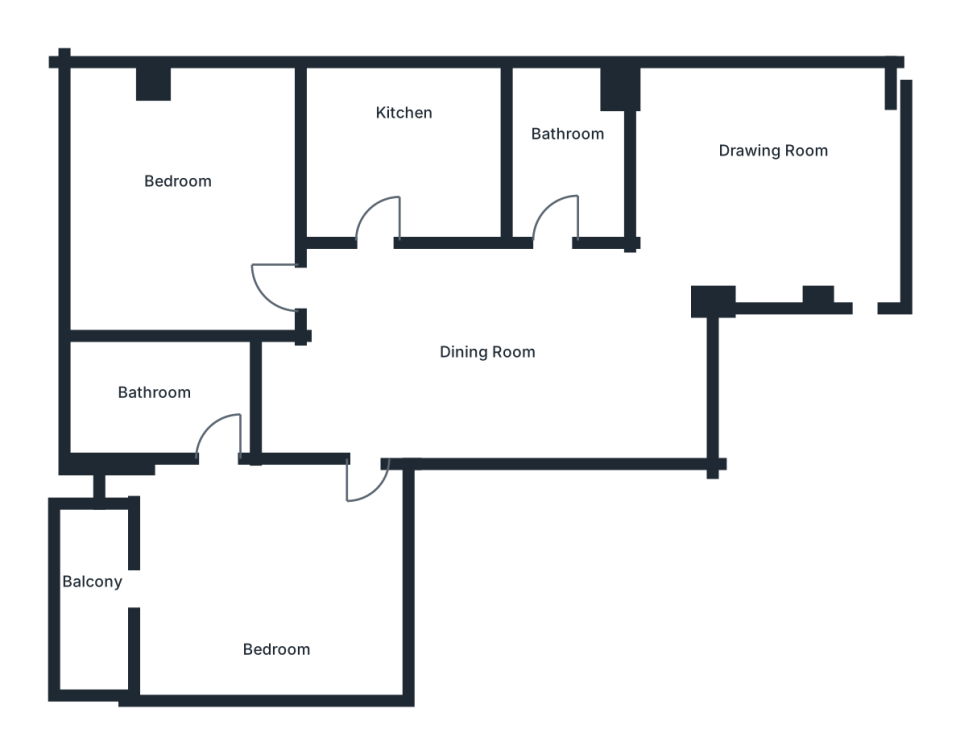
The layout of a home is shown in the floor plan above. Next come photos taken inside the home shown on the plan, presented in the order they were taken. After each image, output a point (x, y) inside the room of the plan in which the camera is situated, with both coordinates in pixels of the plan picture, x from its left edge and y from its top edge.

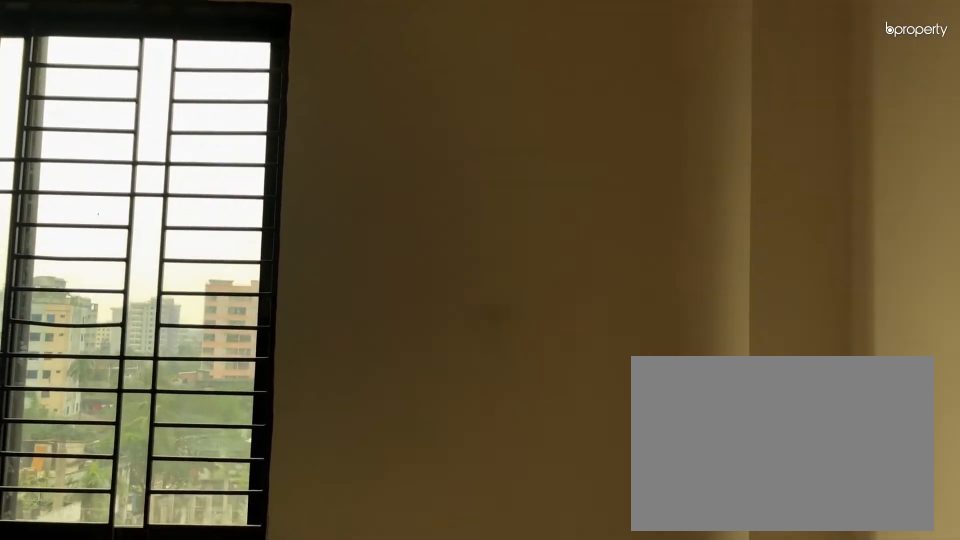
(766, 188)
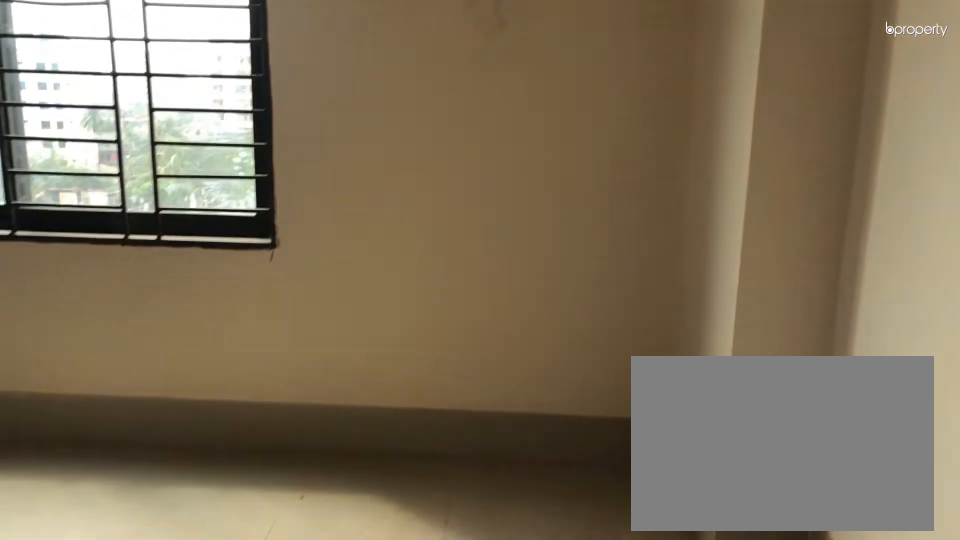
(766, 188)
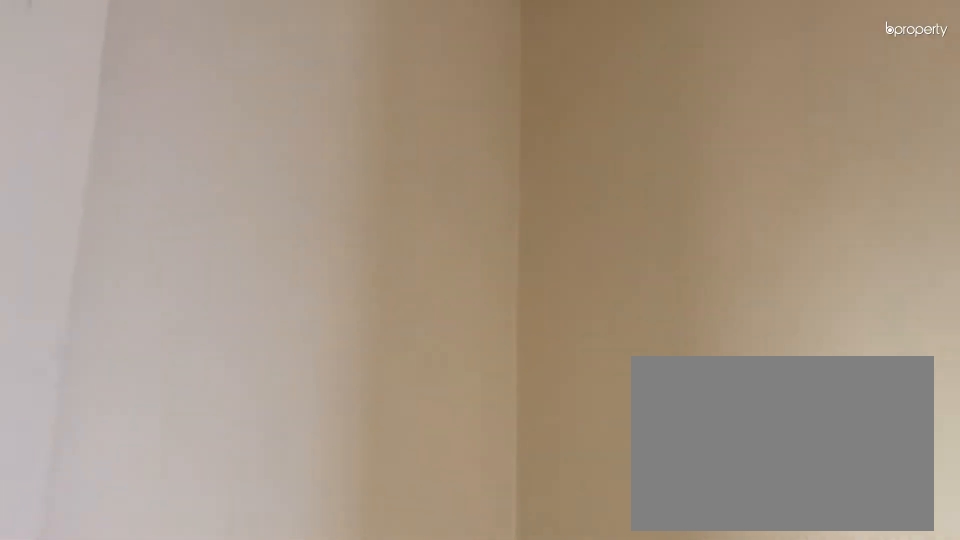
(490, 337)
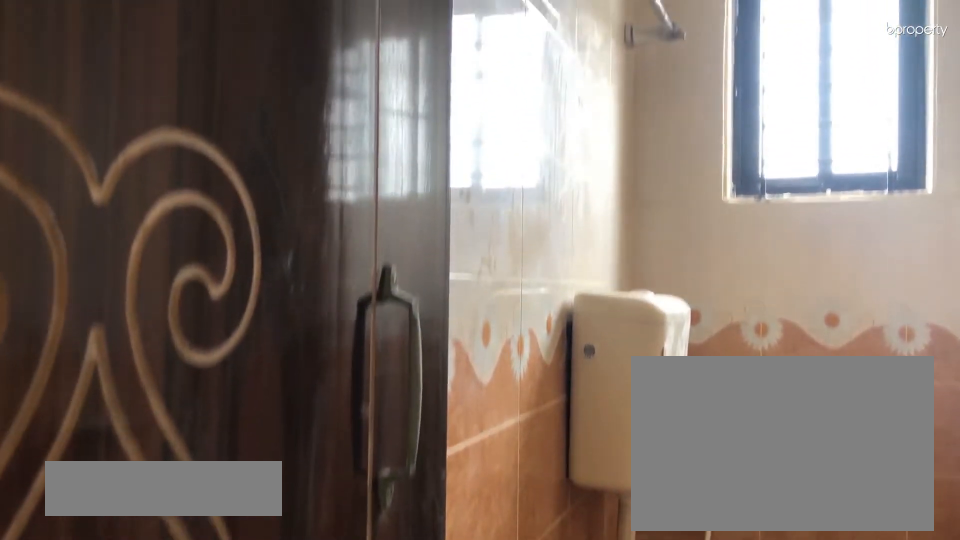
(577, 134)
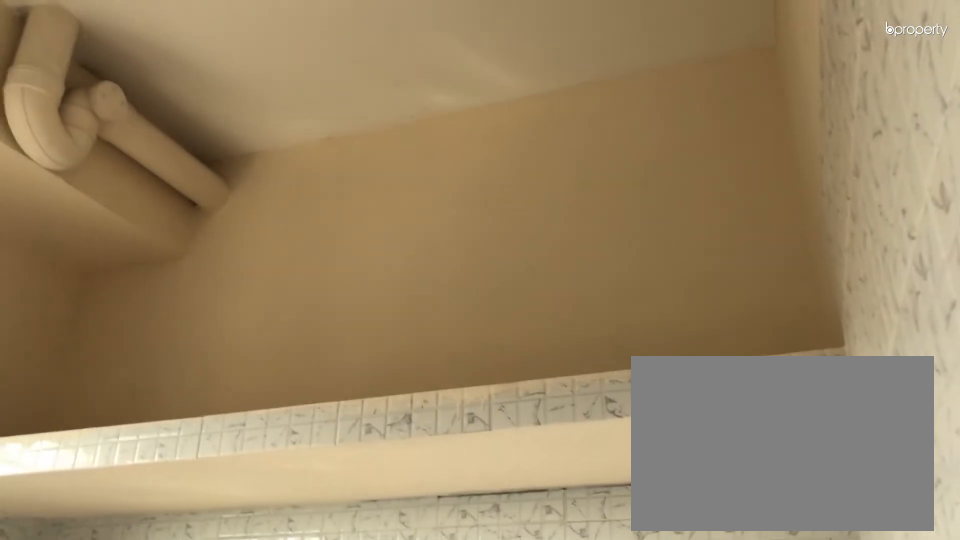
(408, 149)
